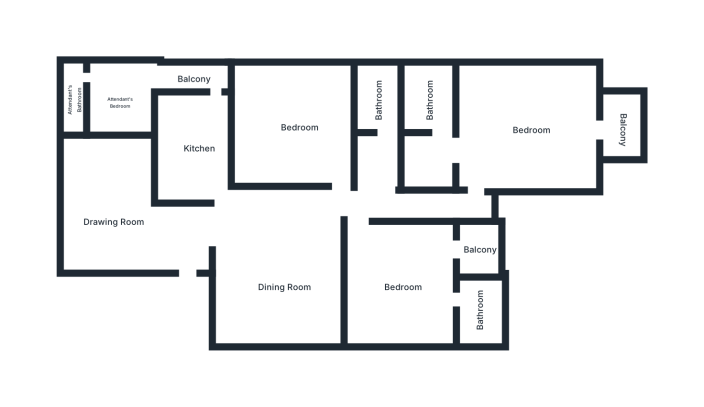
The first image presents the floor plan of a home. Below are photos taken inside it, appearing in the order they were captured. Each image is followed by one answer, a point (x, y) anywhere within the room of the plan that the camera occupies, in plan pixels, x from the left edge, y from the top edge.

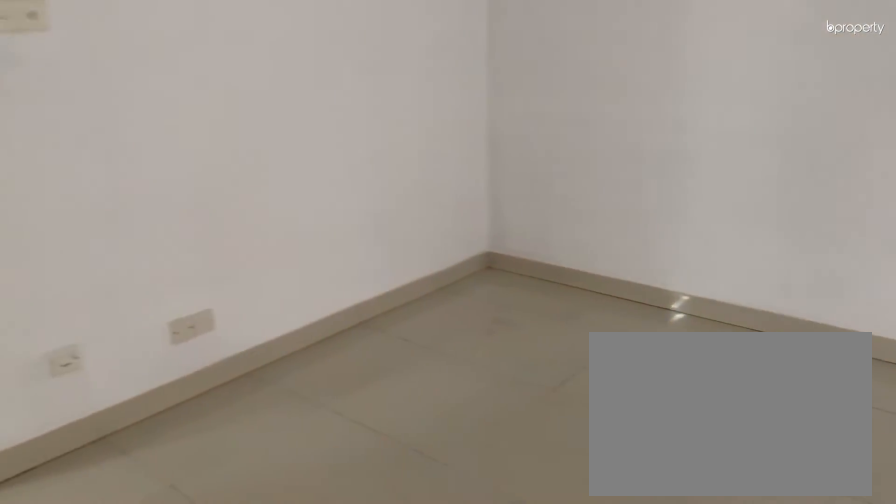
(300, 126)
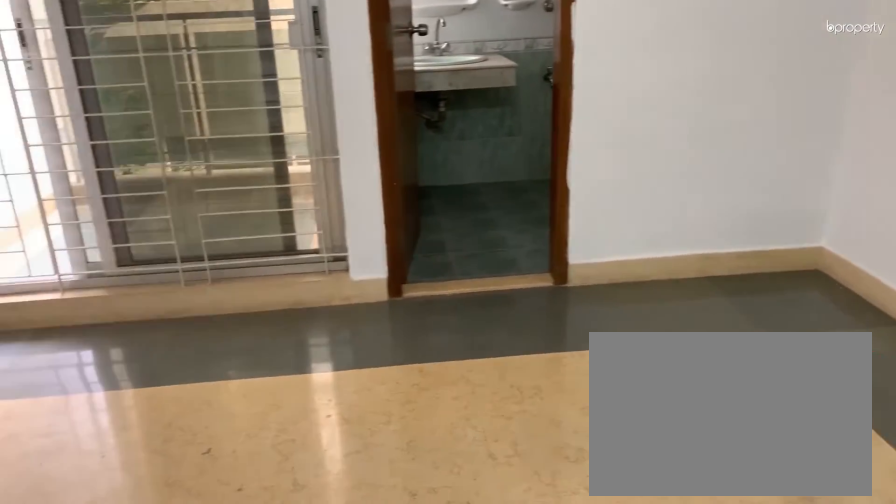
(404, 287)
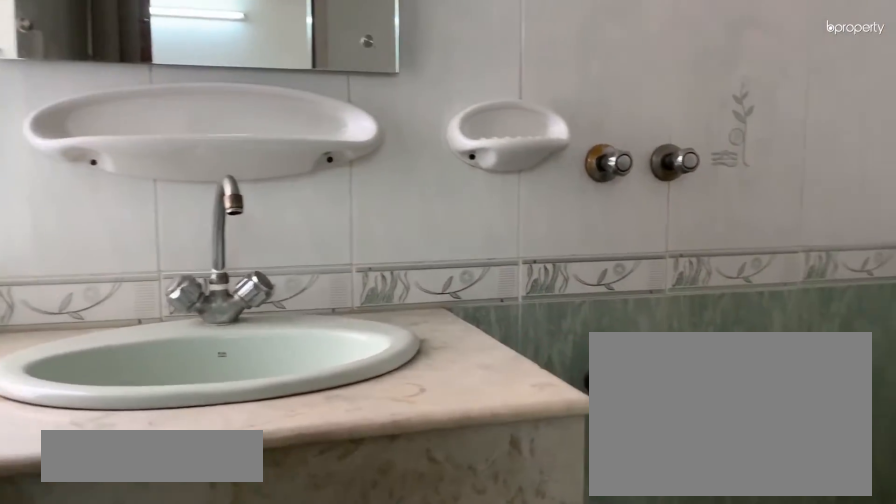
(477, 308)
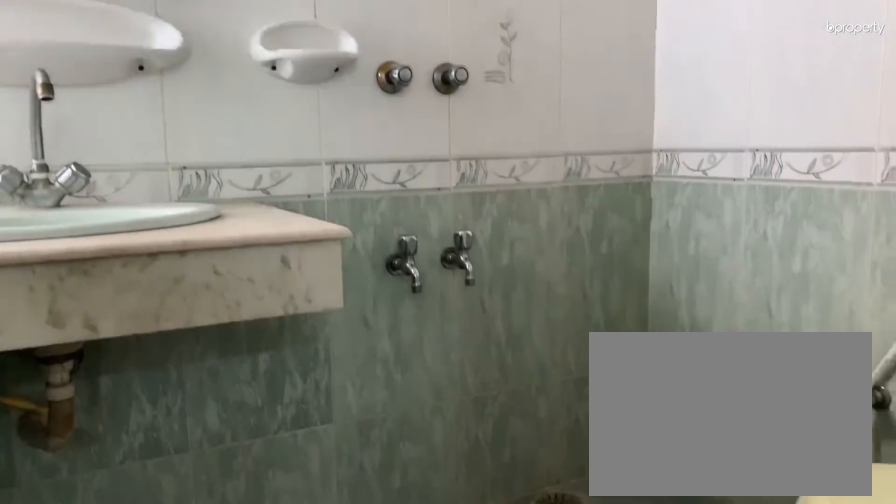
(477, 308)
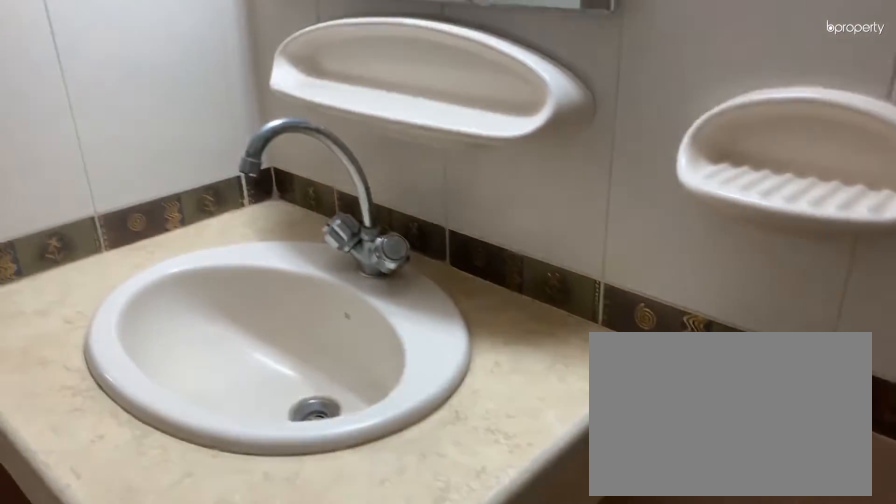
(379, 96)
